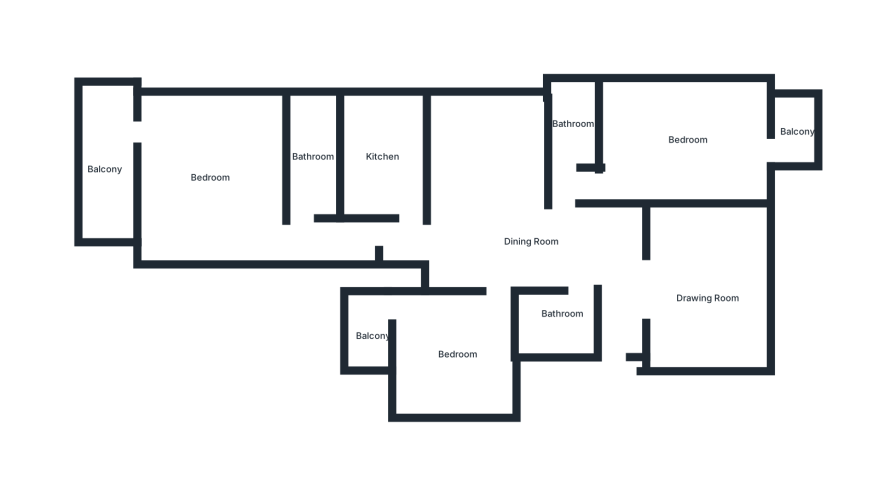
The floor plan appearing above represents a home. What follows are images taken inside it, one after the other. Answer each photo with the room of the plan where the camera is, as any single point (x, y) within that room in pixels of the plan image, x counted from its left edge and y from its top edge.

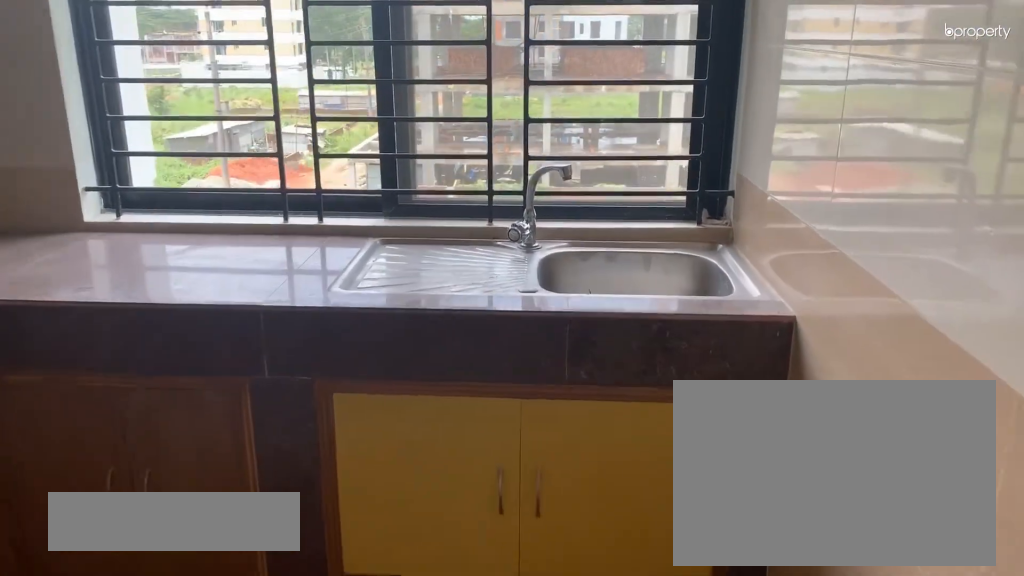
(383, 157)
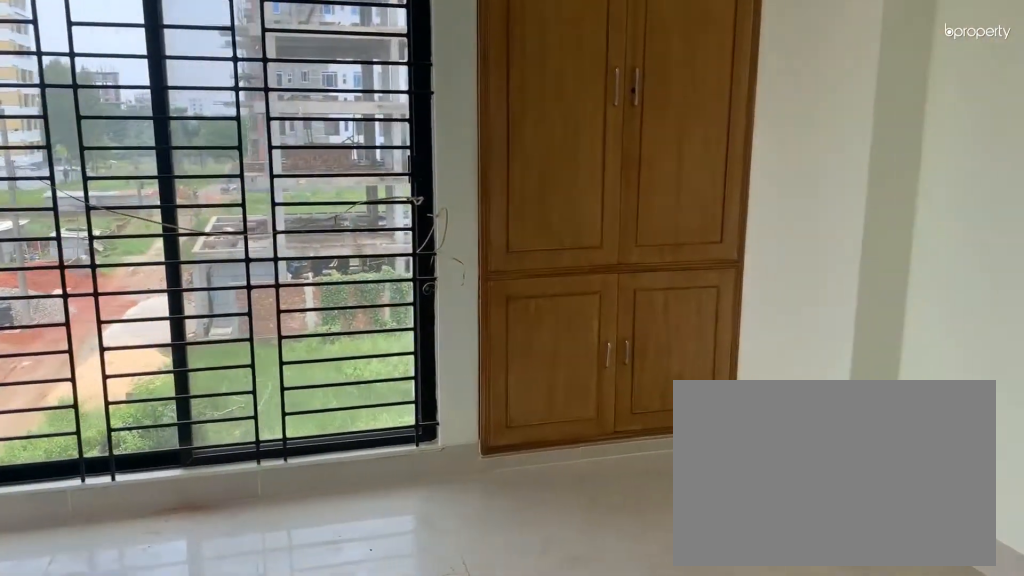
(209, 179)
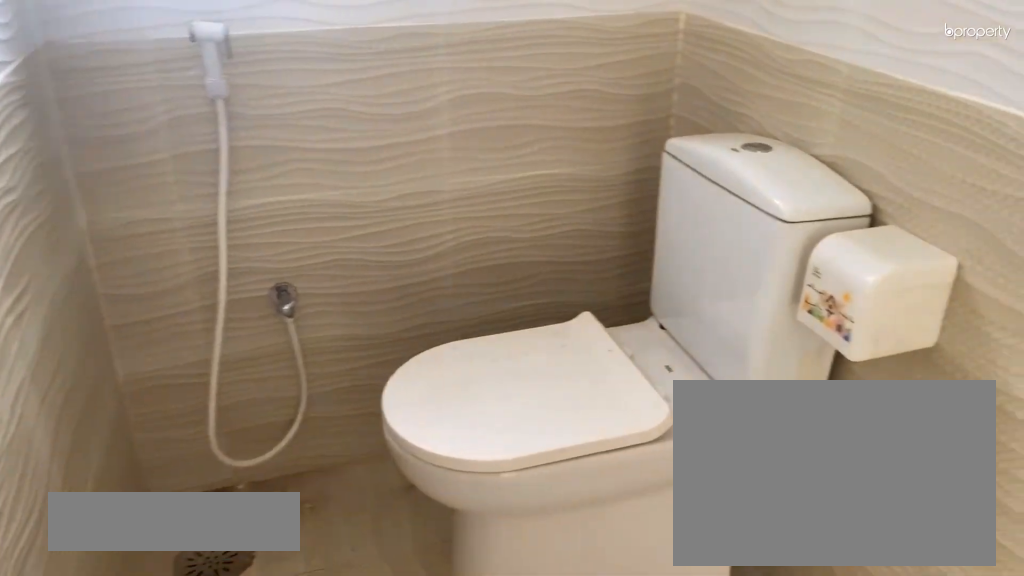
(310, 159)
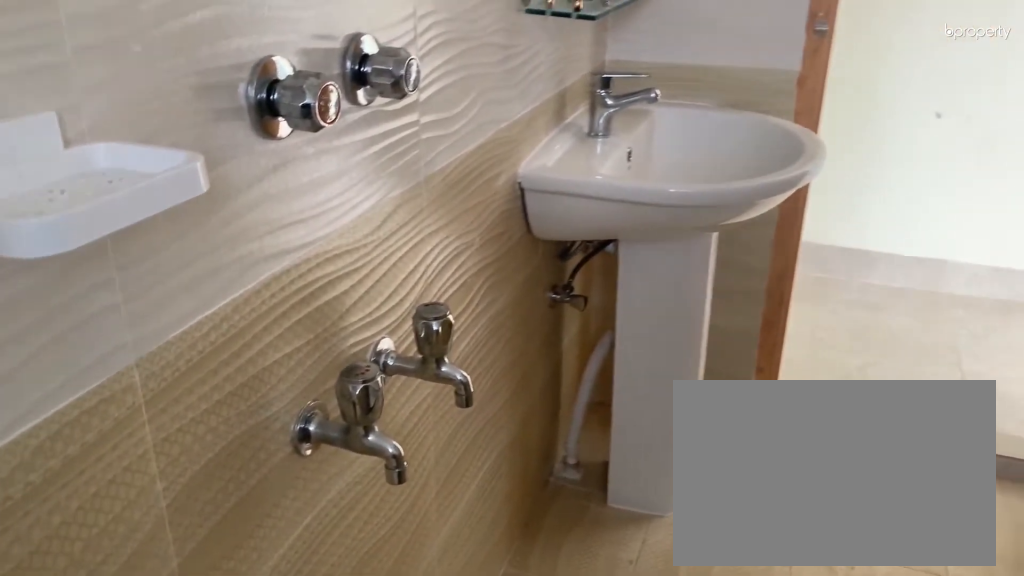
(310, 159)
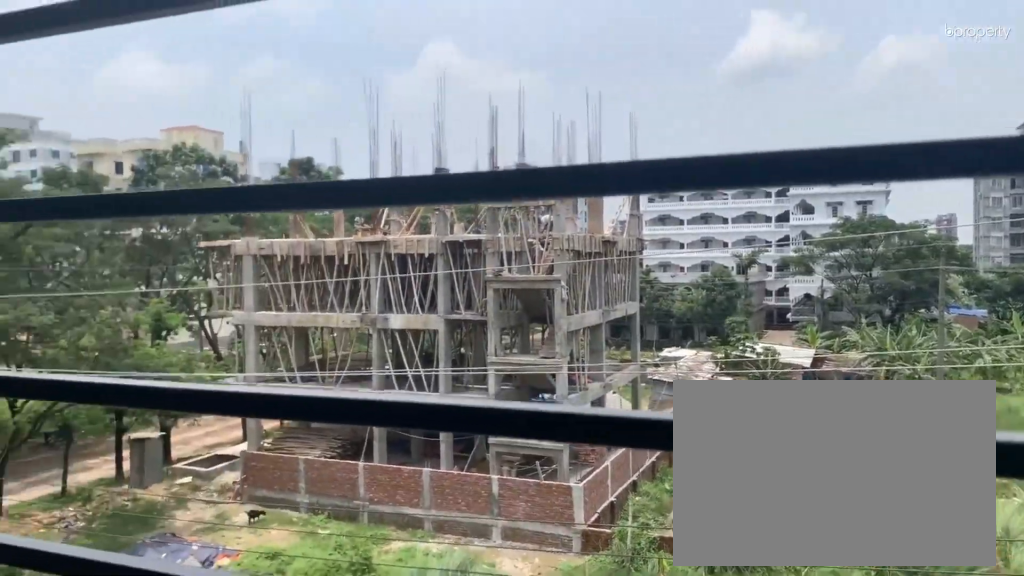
(105, 168)
